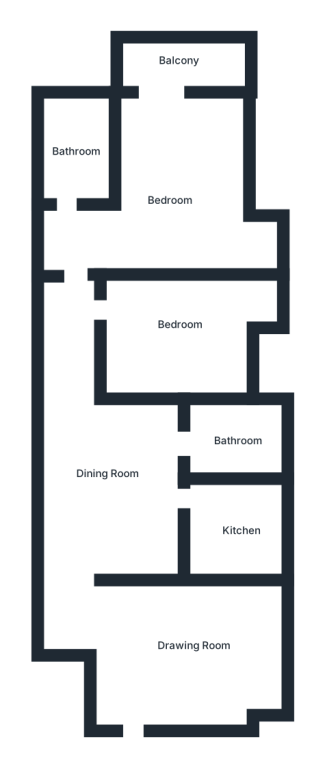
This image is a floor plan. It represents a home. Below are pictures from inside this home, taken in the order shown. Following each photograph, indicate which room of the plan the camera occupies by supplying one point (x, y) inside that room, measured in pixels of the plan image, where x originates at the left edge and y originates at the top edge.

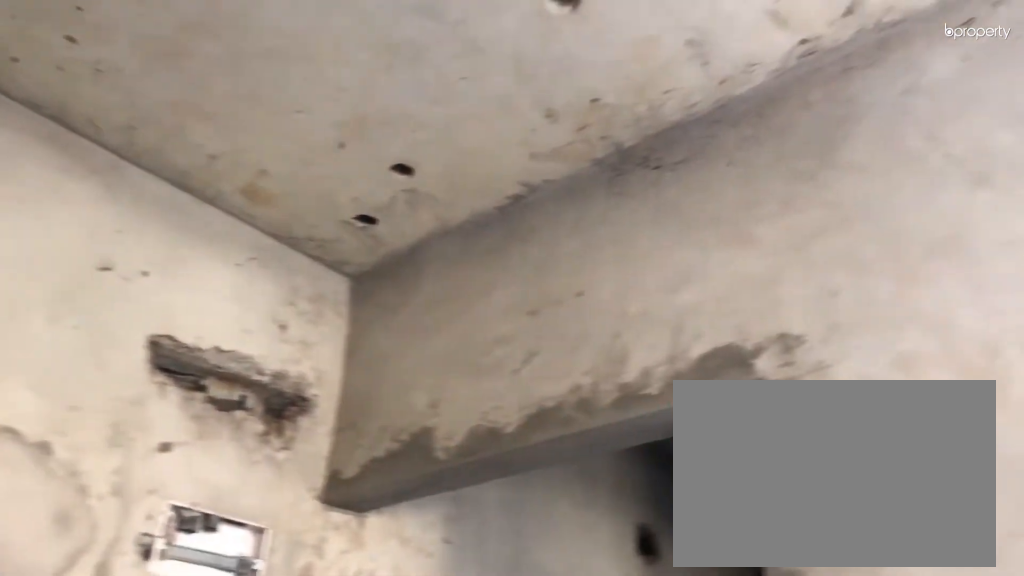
(174, 649)
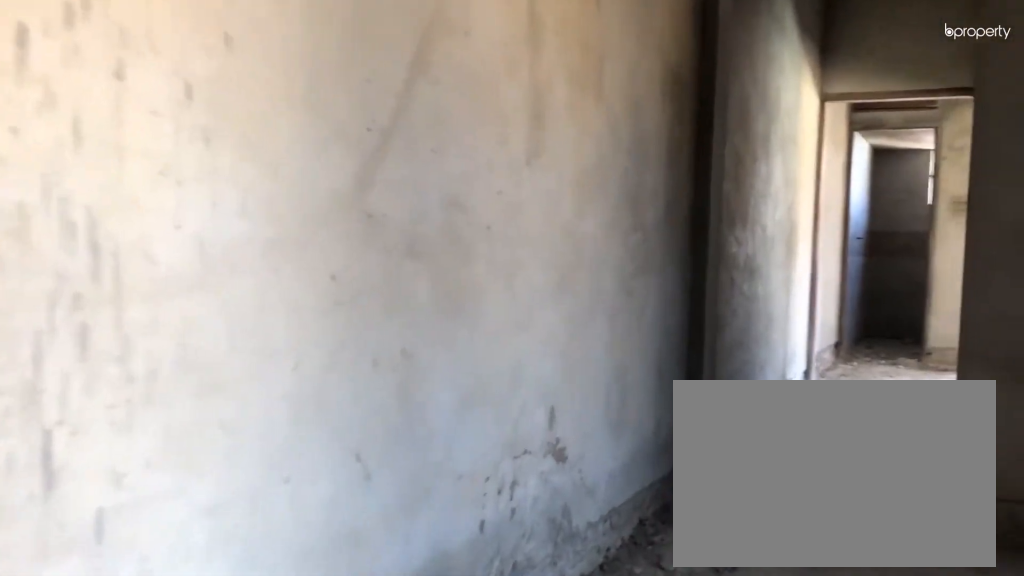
(134, 500)
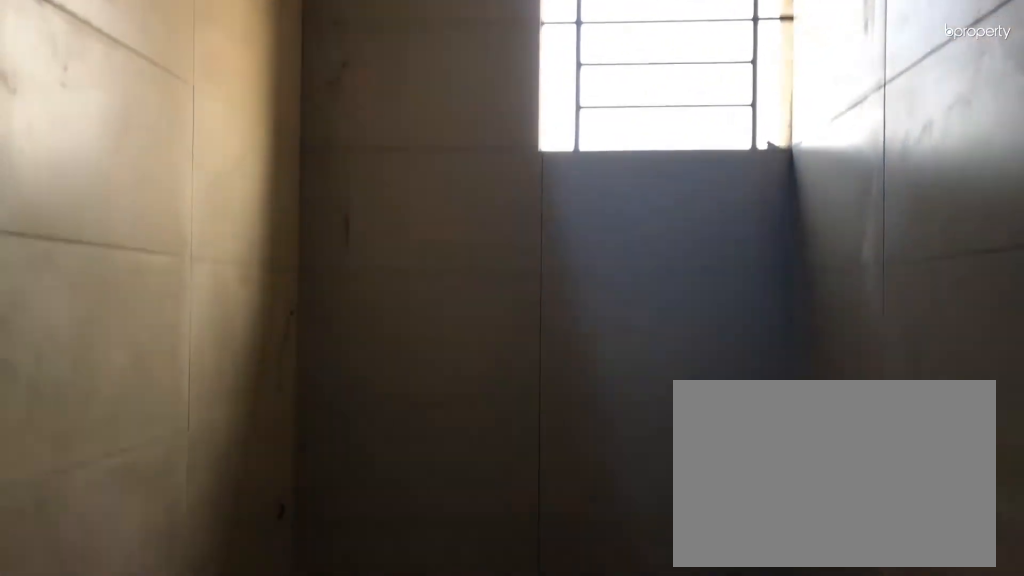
(220, 440)
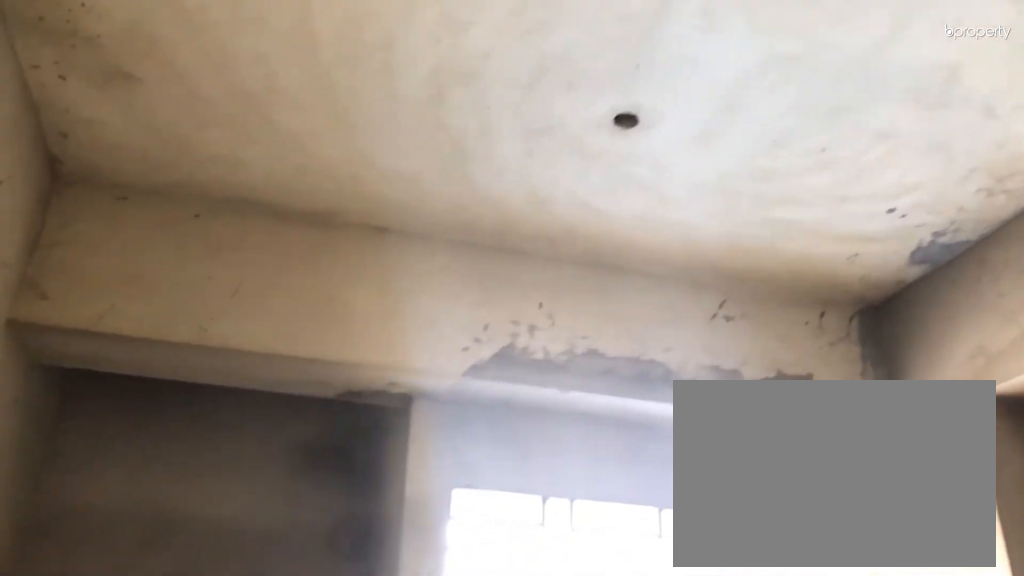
(166, 321)
